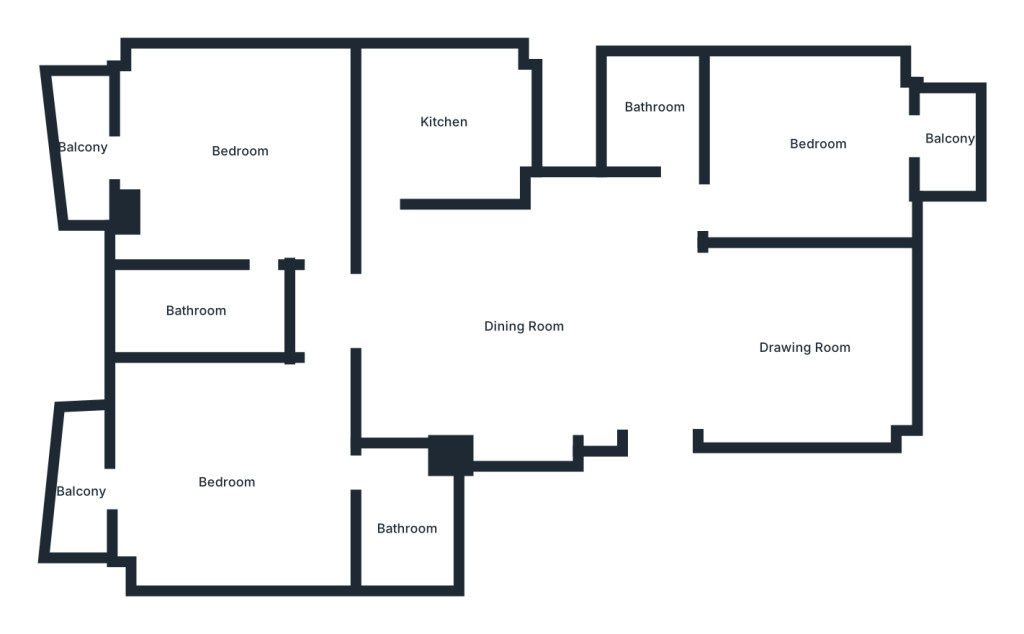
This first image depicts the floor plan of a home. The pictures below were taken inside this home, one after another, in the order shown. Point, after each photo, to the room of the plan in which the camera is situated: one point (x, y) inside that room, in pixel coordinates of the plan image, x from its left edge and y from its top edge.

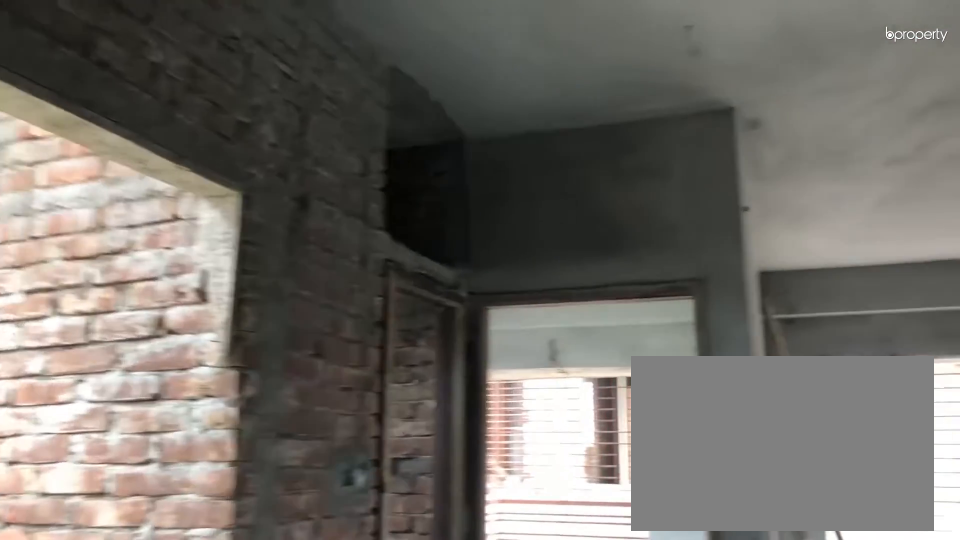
(513, 326)
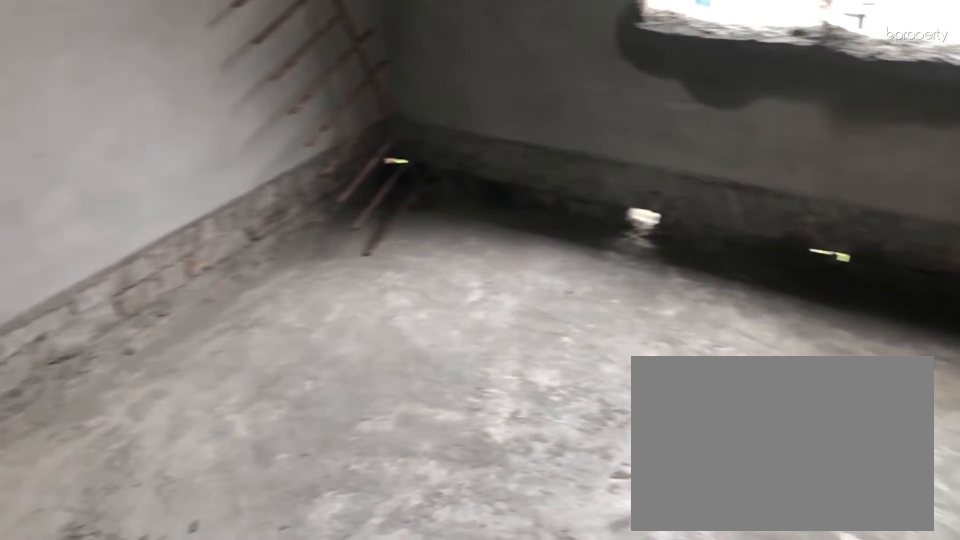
(802, 143)
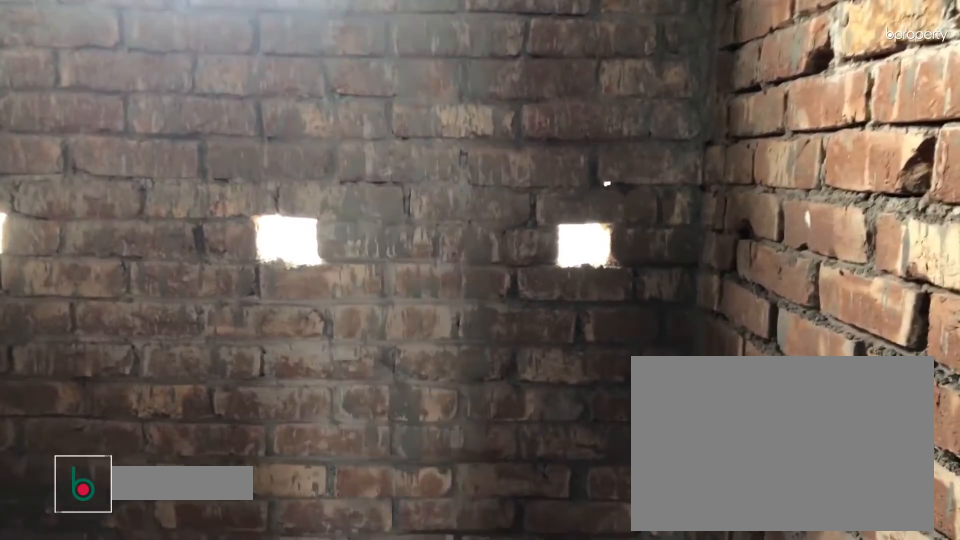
(653, 109)
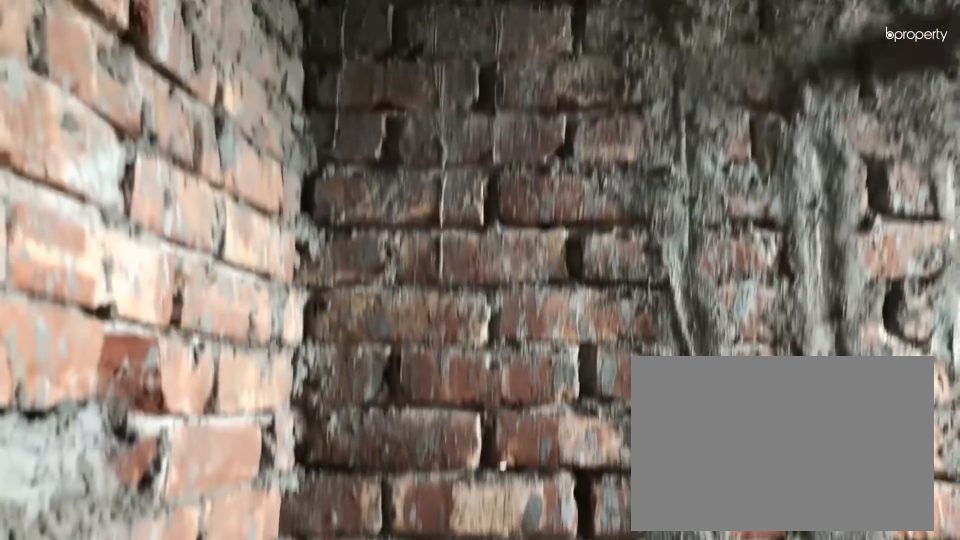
(653, 109)
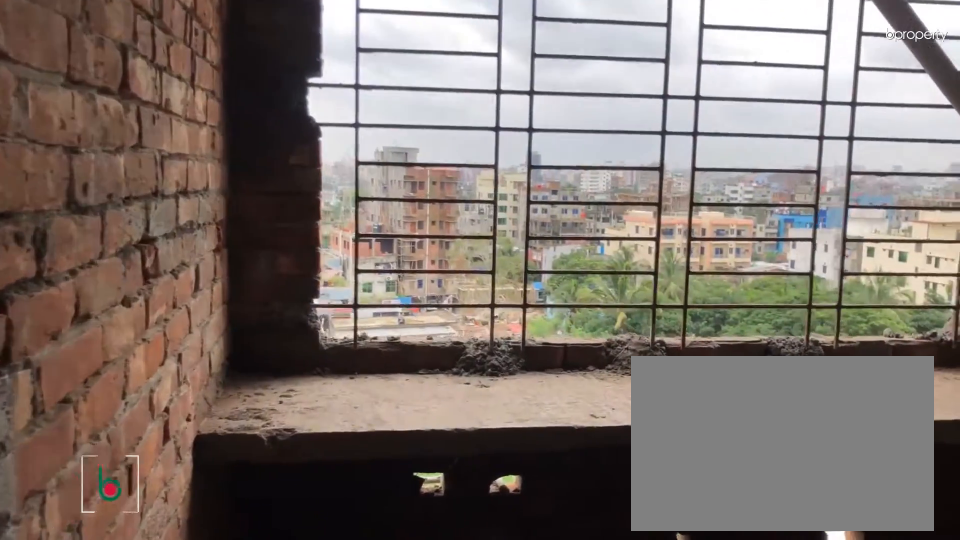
(446, 123)
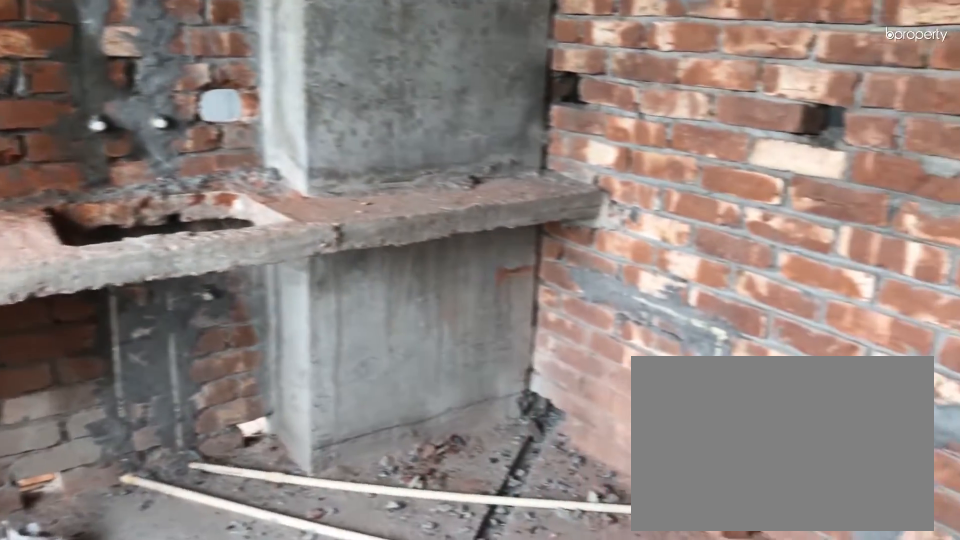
(446, 123)
